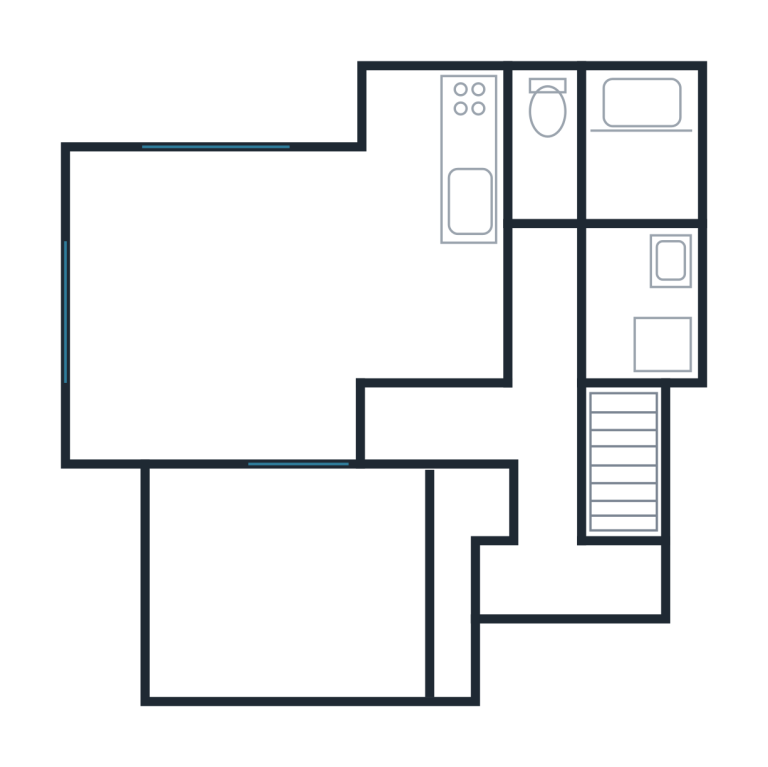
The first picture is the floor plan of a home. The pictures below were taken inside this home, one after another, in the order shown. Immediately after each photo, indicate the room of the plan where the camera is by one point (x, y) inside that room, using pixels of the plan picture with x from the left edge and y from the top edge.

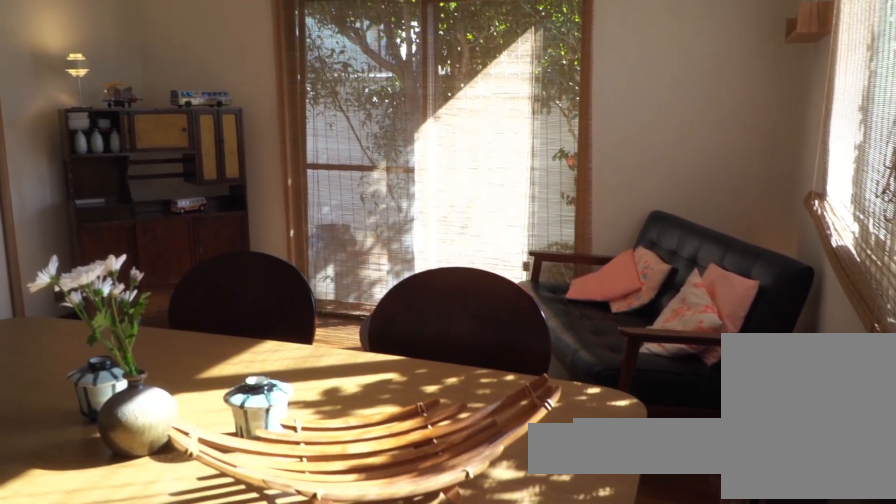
(218, 304)
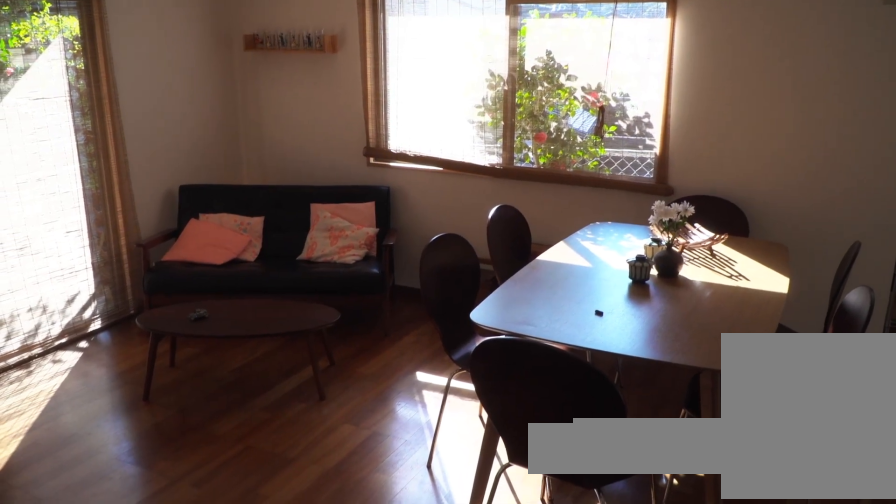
(218, 303)
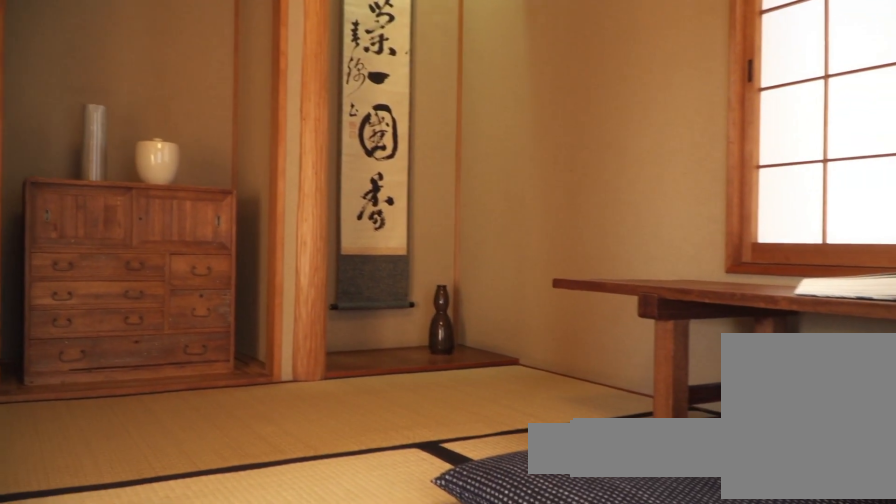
(316, 579)
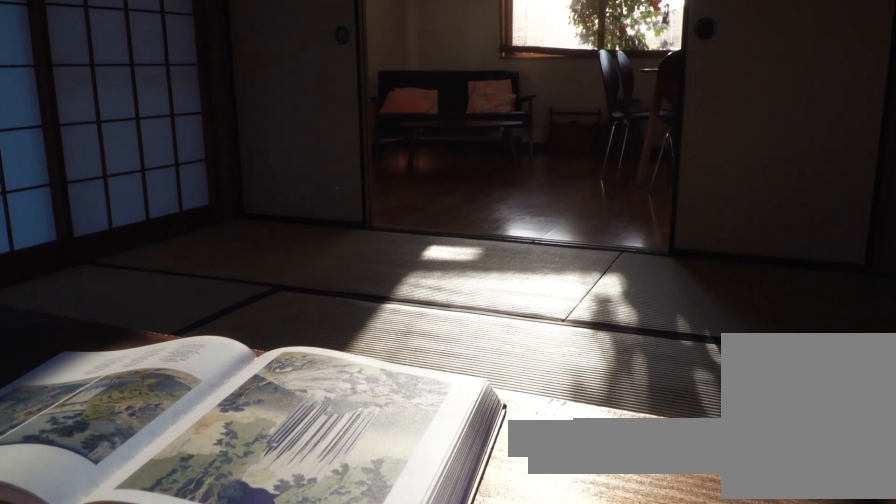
(317, 579)
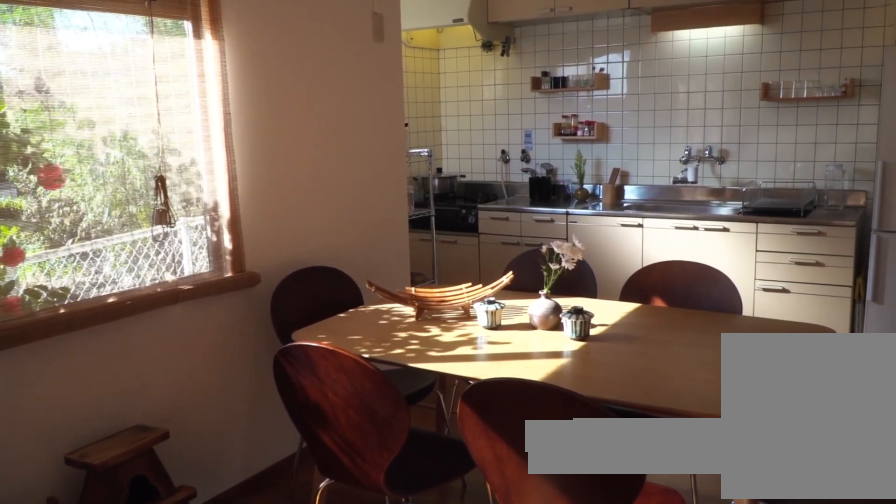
(432, 227)
